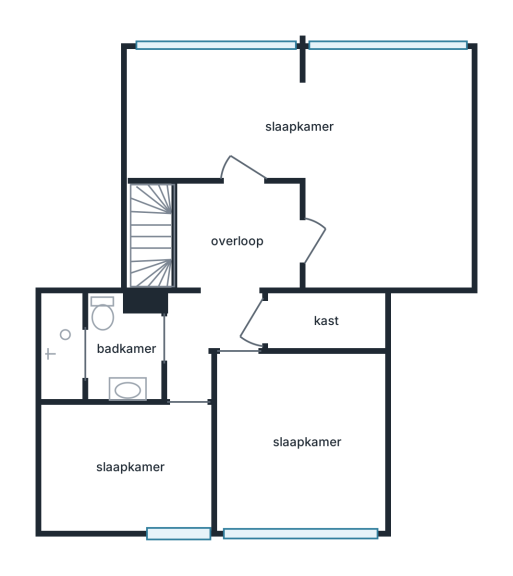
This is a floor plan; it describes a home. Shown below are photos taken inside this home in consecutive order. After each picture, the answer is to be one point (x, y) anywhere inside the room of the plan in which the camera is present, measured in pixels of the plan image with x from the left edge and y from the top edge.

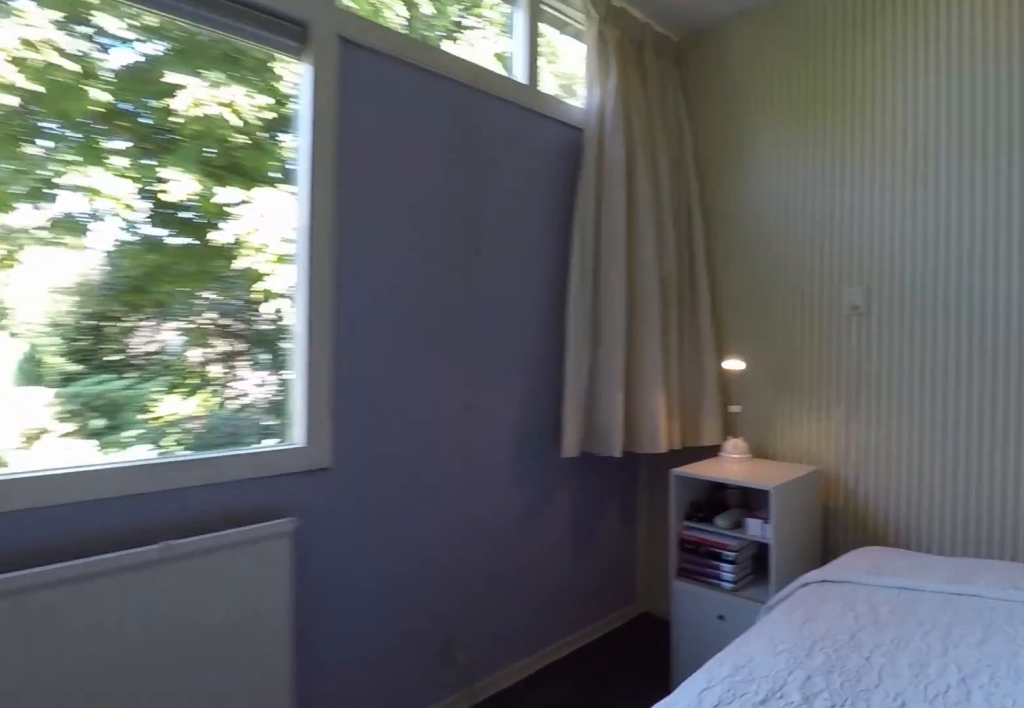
(321, 142)
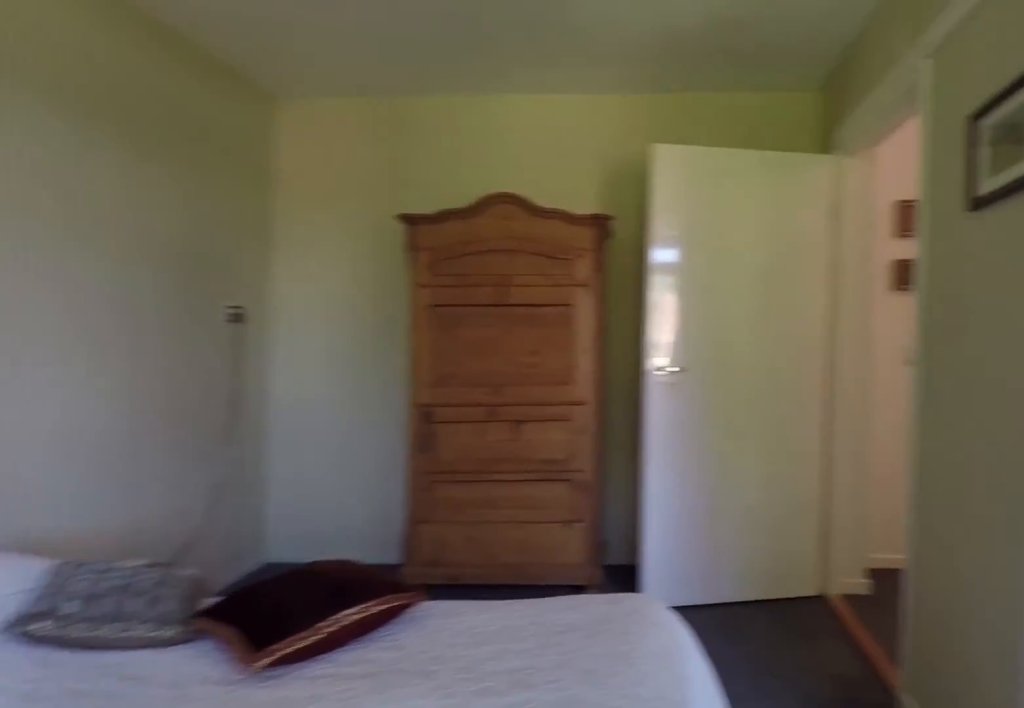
(321, 142)
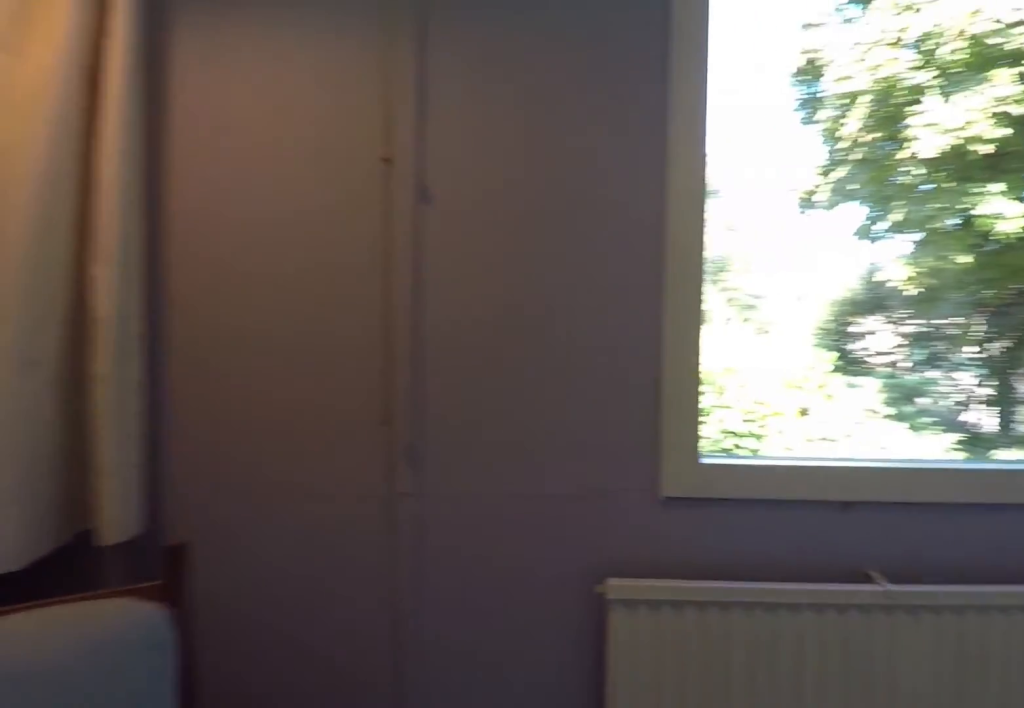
(321, 142)
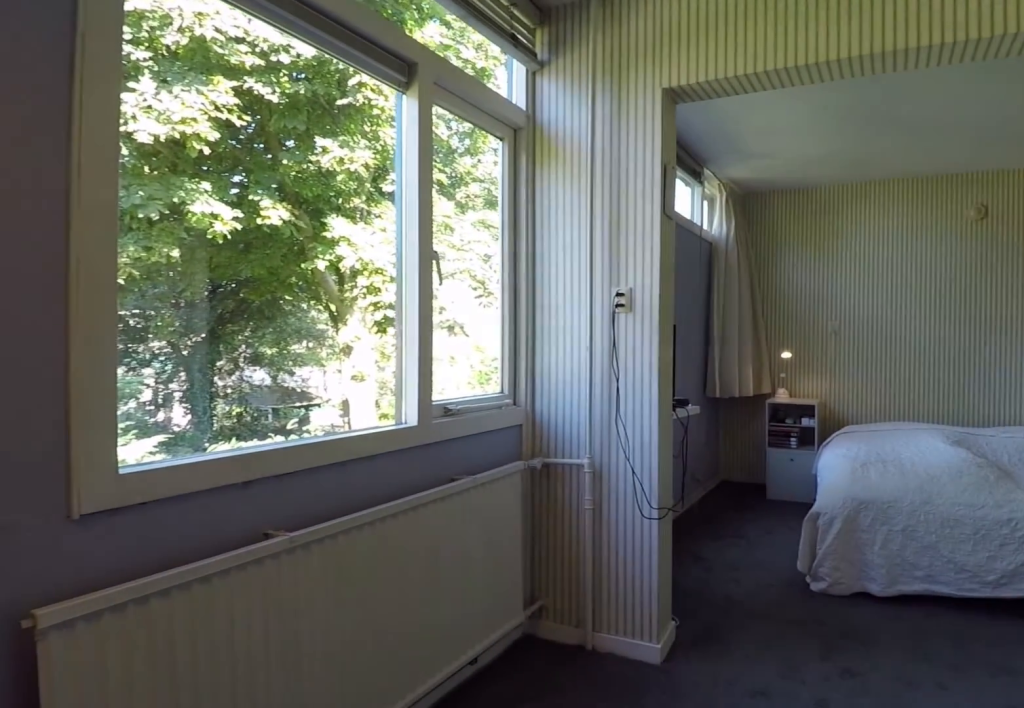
(321, 142)
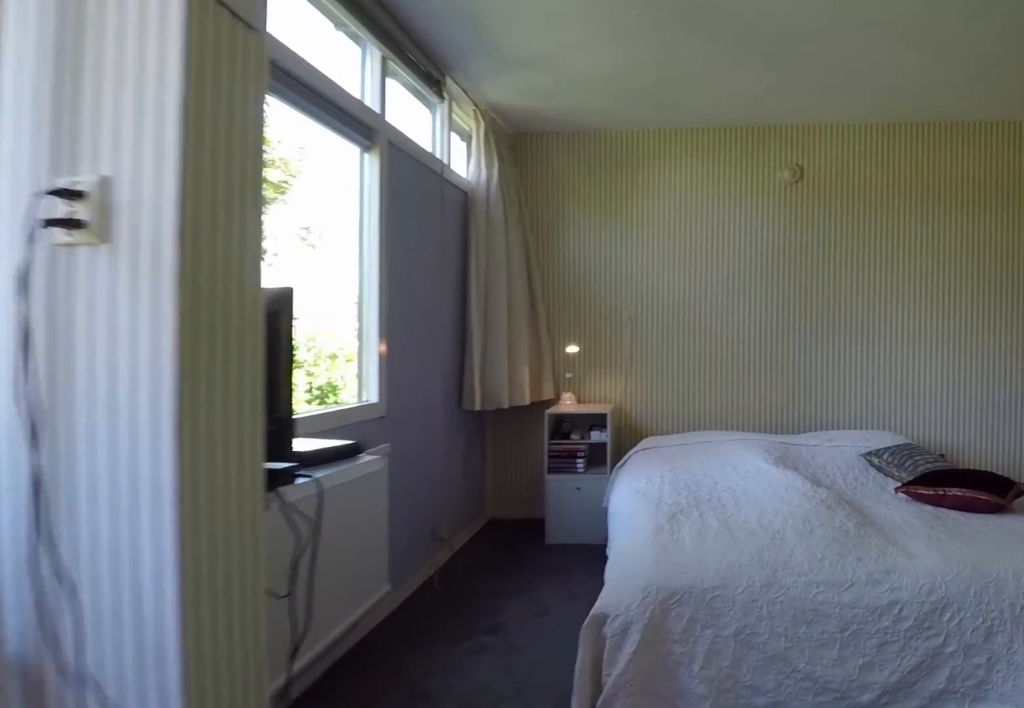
(321, 142)
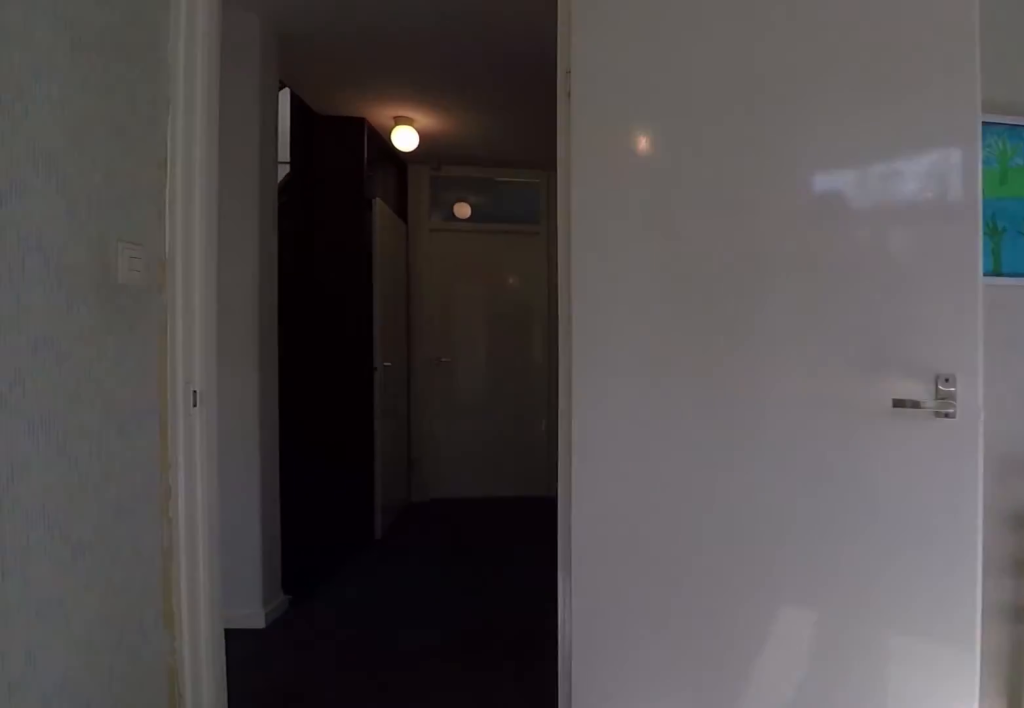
(297, 439)
